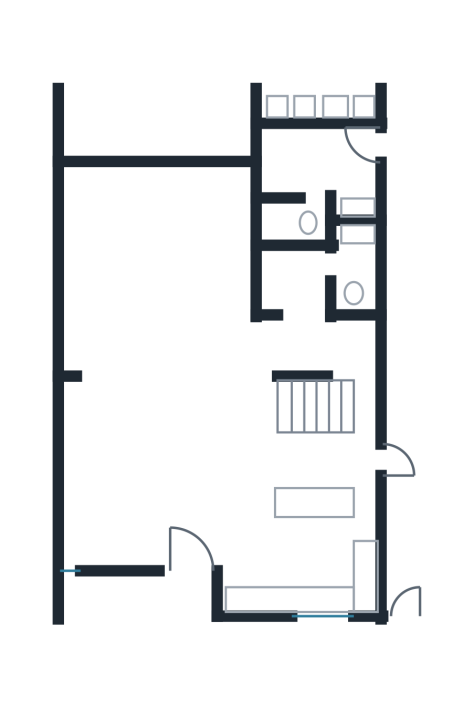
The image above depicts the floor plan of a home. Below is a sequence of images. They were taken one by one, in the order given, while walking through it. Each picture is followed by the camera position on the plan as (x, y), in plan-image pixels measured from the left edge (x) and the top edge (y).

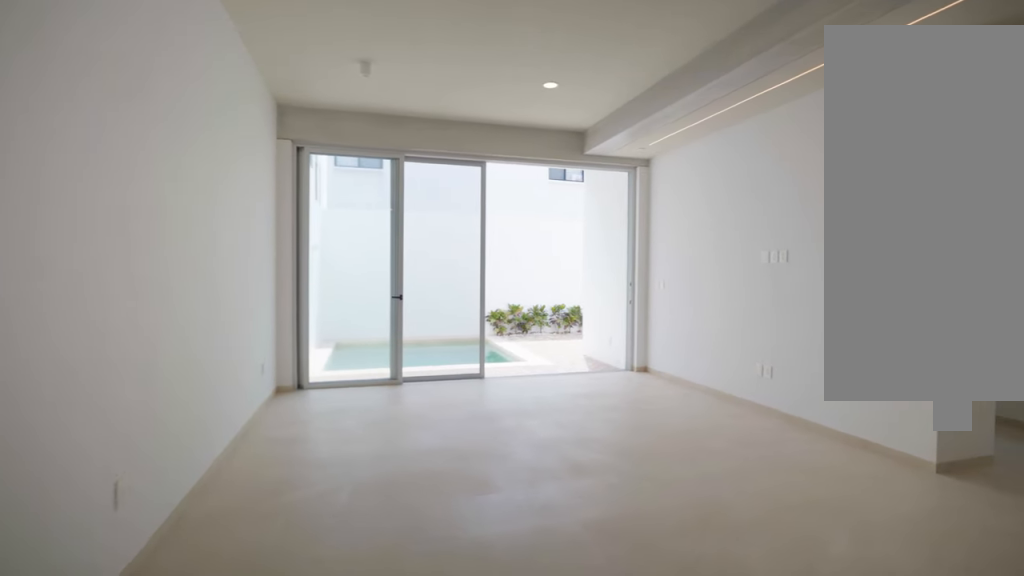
(134, 361)
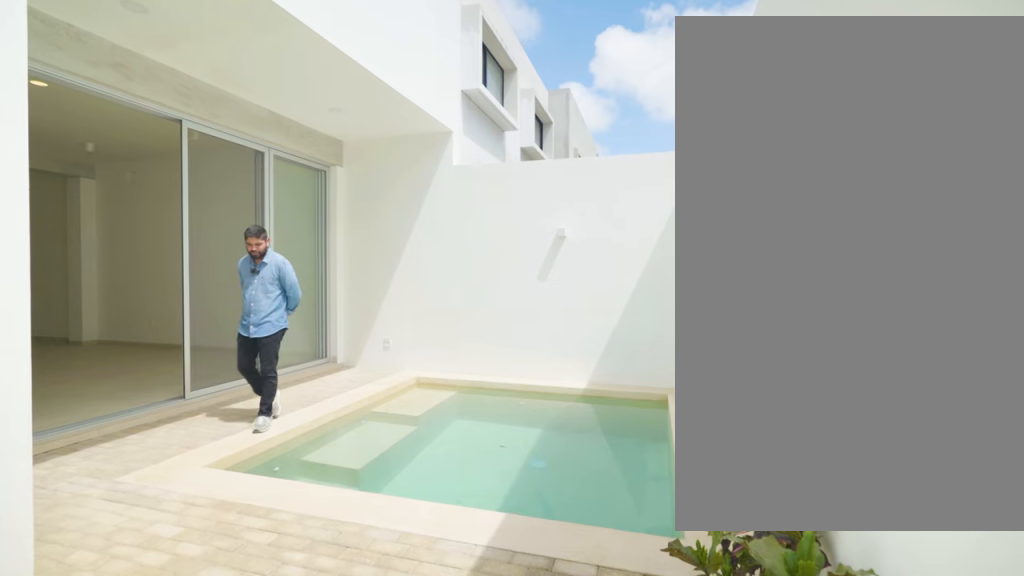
(242, 79)
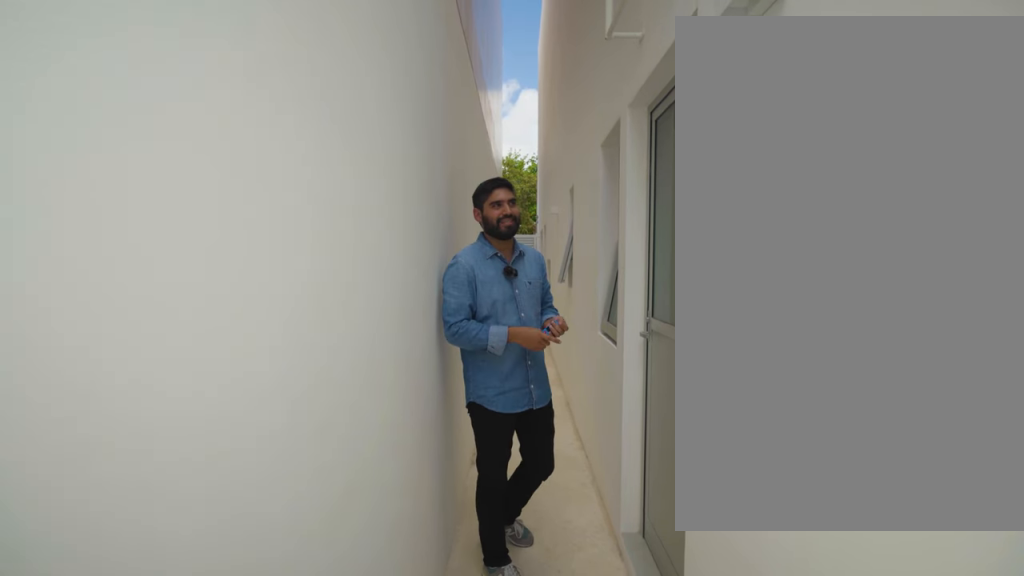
(399, 139)
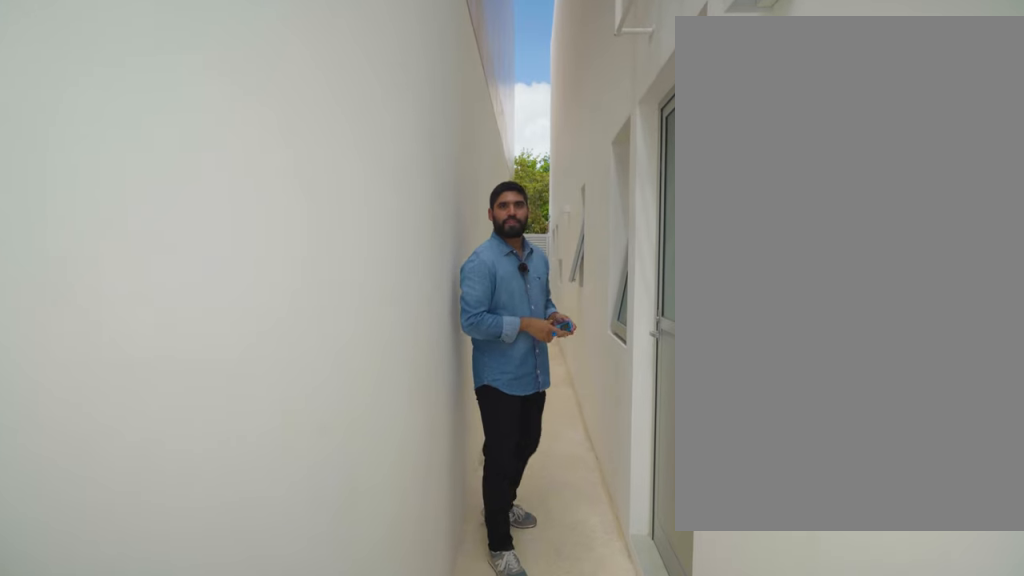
(399, 138)
